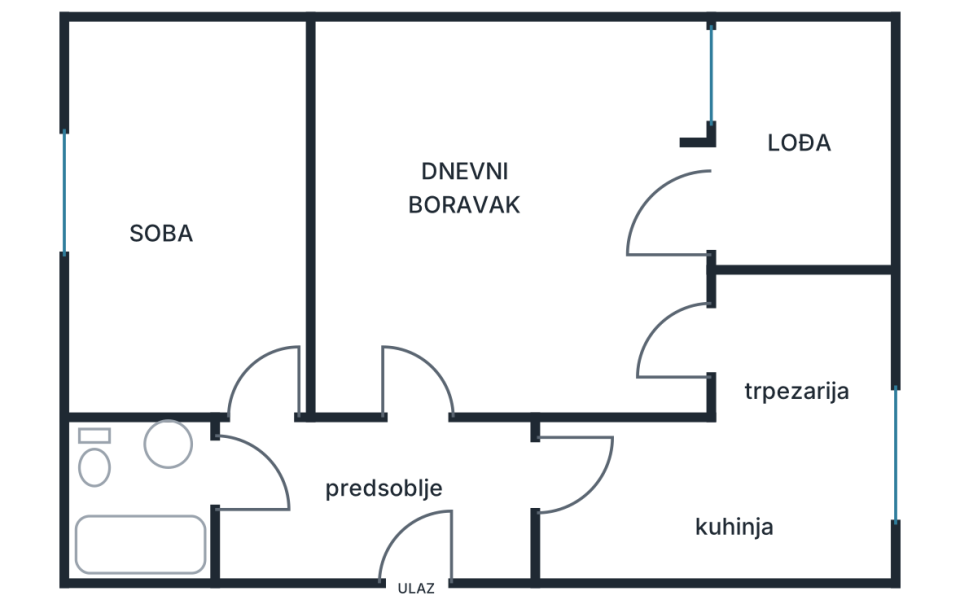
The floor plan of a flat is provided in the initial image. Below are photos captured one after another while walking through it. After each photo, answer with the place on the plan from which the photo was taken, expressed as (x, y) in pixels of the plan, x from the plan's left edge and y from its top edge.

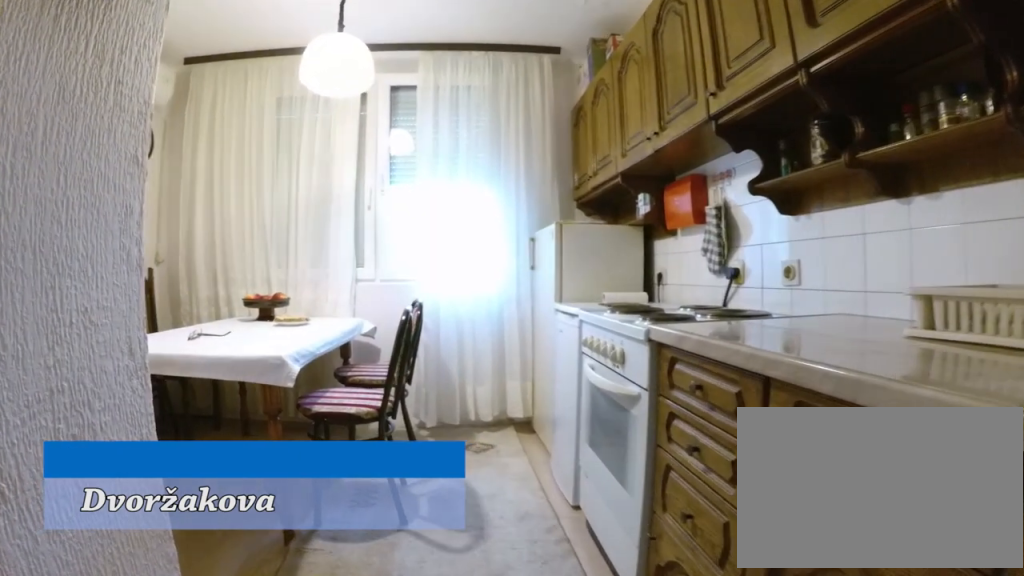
(595, 488)
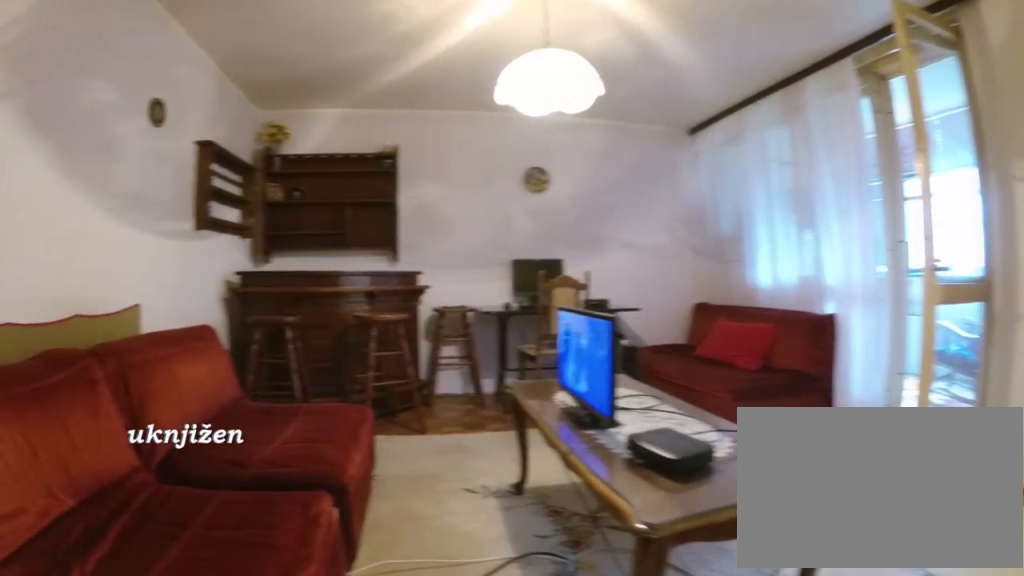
(422, 427)
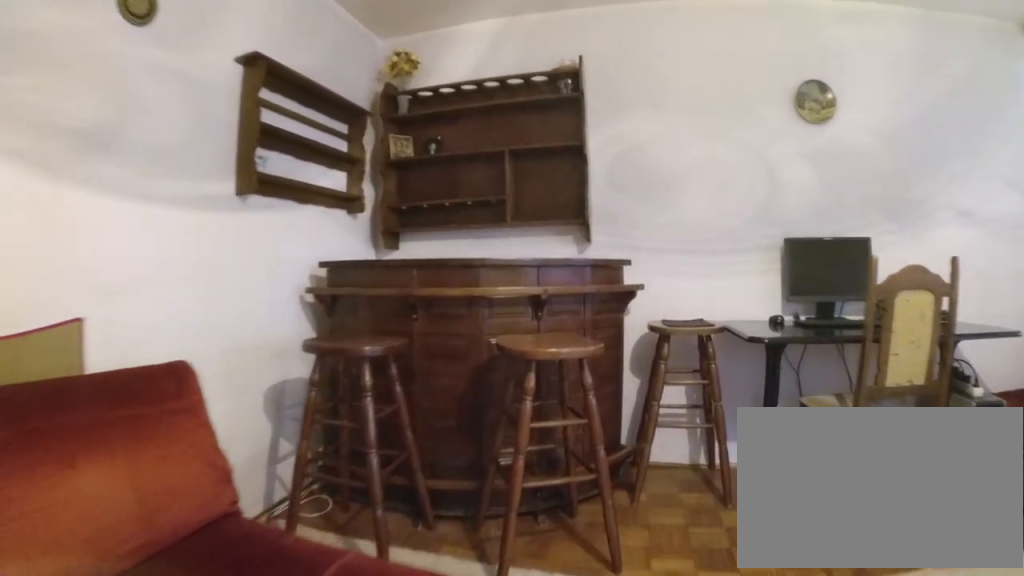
(432, 315)
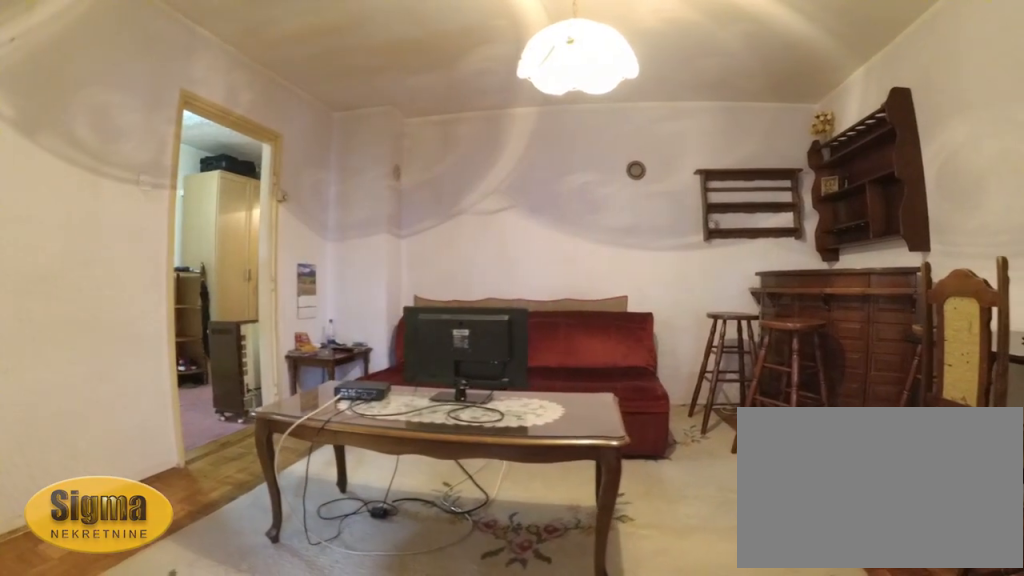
(674, 208)
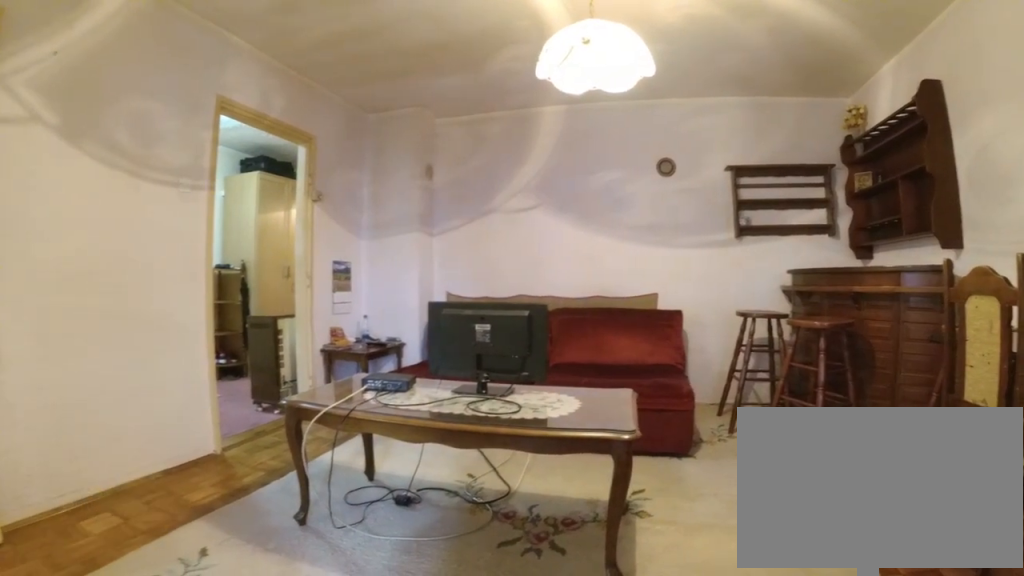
(674, 206)
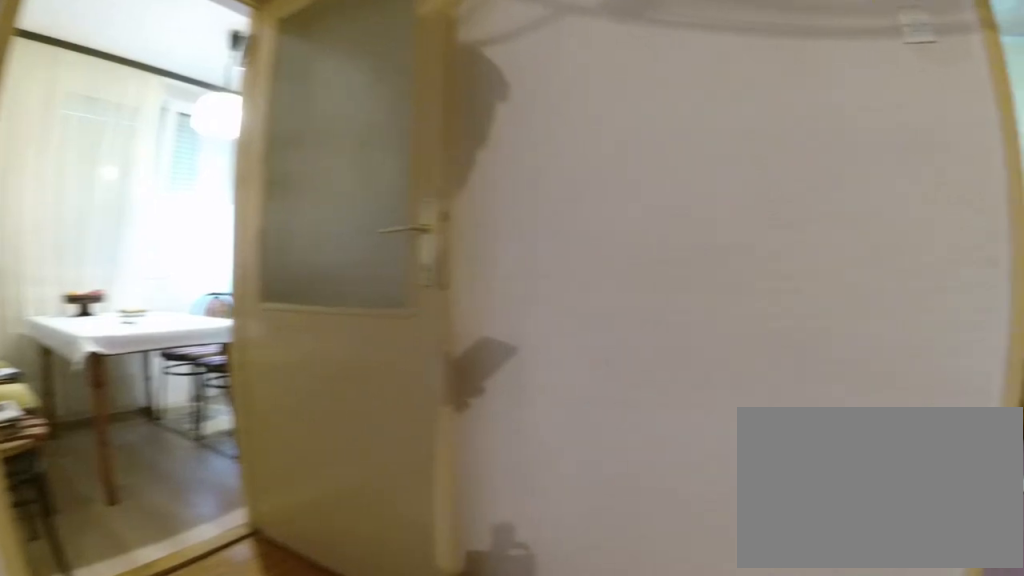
(574, 270)
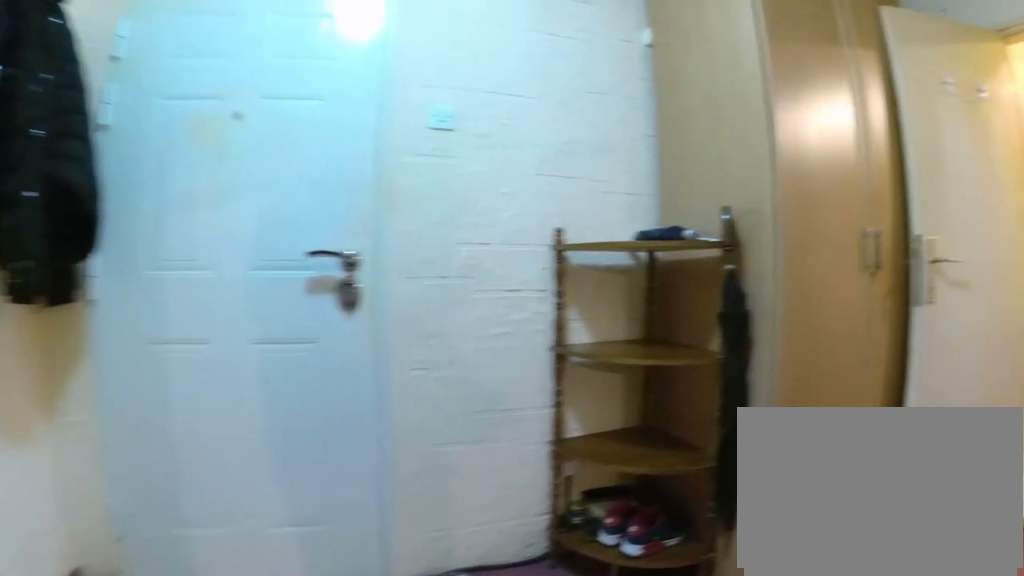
(419, 449)
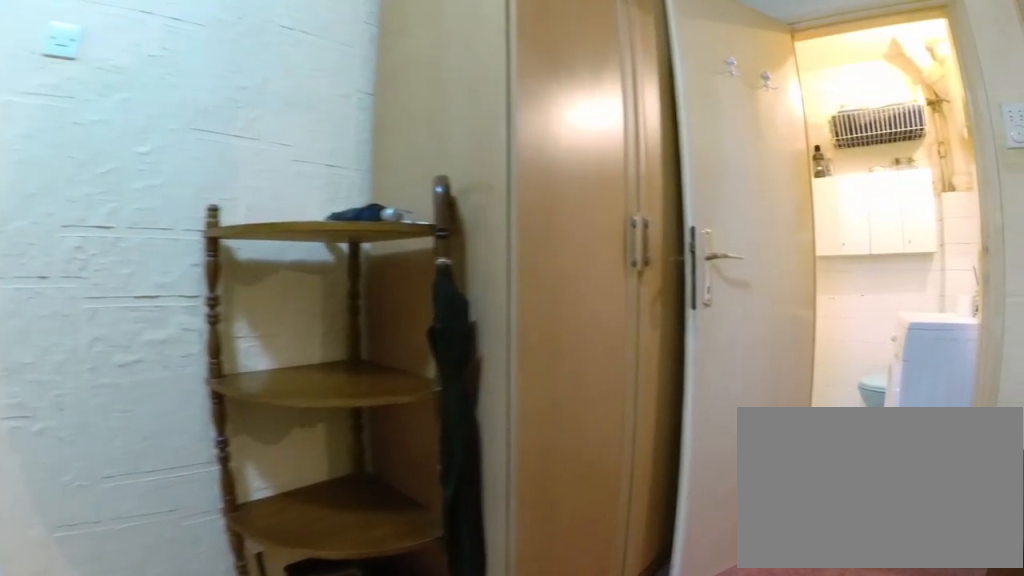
(387, 468)
